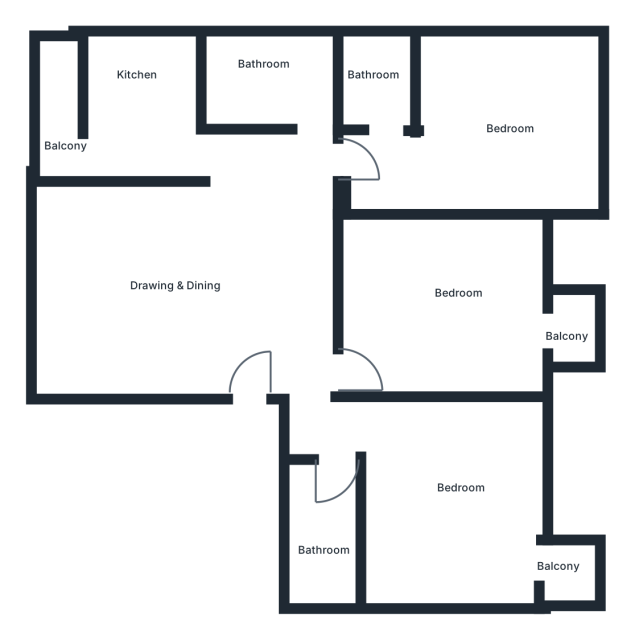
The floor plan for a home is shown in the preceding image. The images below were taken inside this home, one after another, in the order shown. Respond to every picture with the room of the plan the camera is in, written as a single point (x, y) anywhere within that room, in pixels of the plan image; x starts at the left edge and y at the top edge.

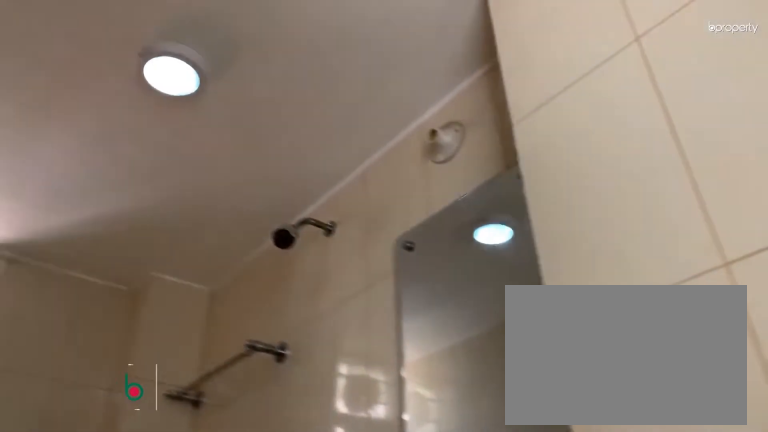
(325, 516)
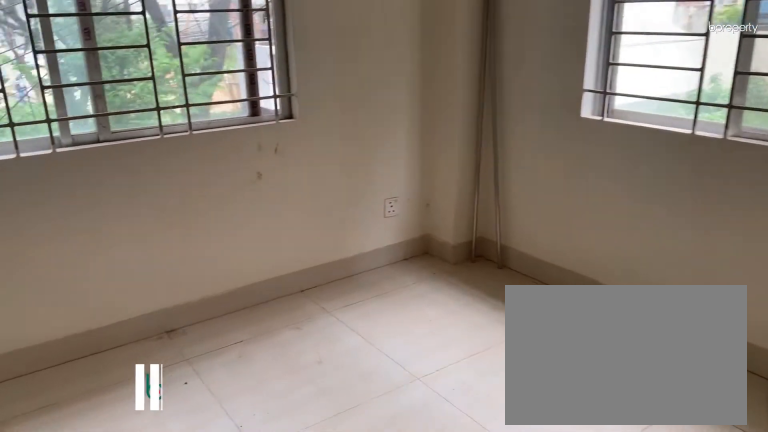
(492, 132)
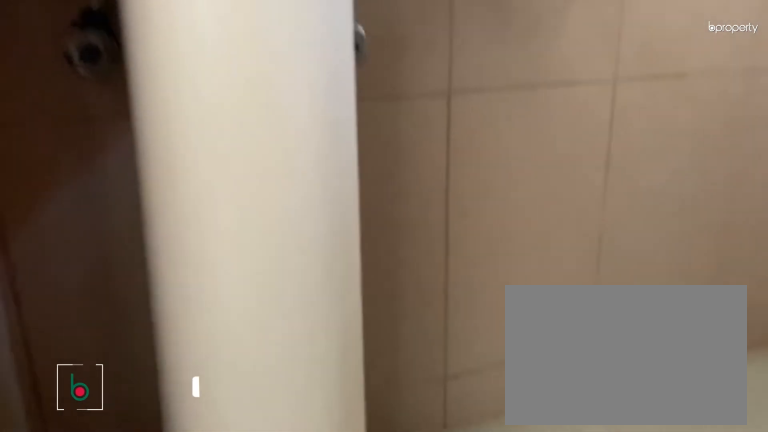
(383, 92)
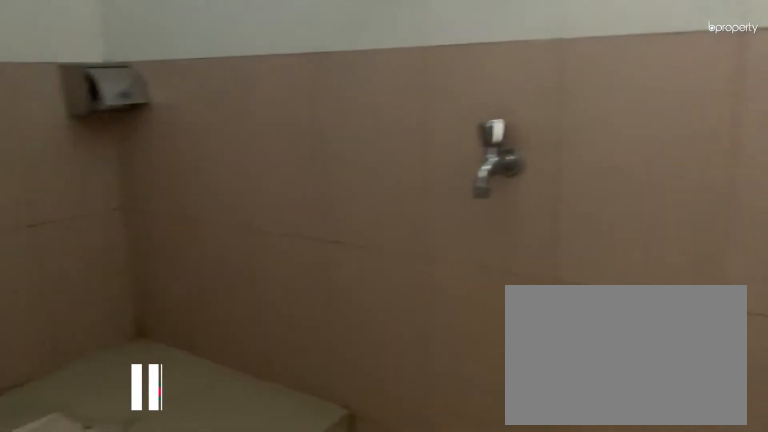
(290, 79)
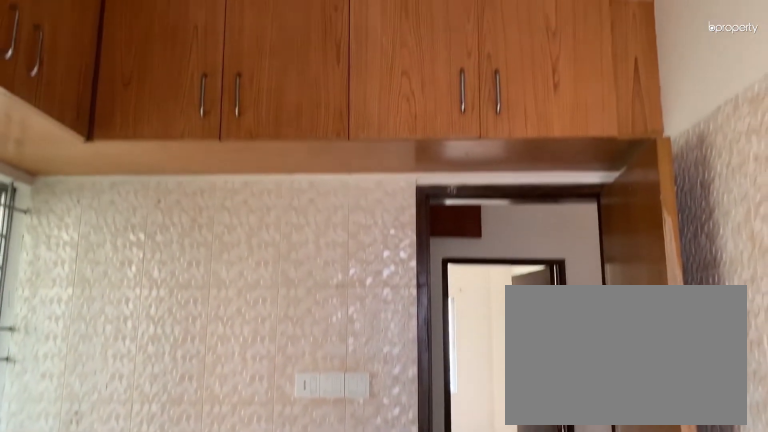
(145, 97)
